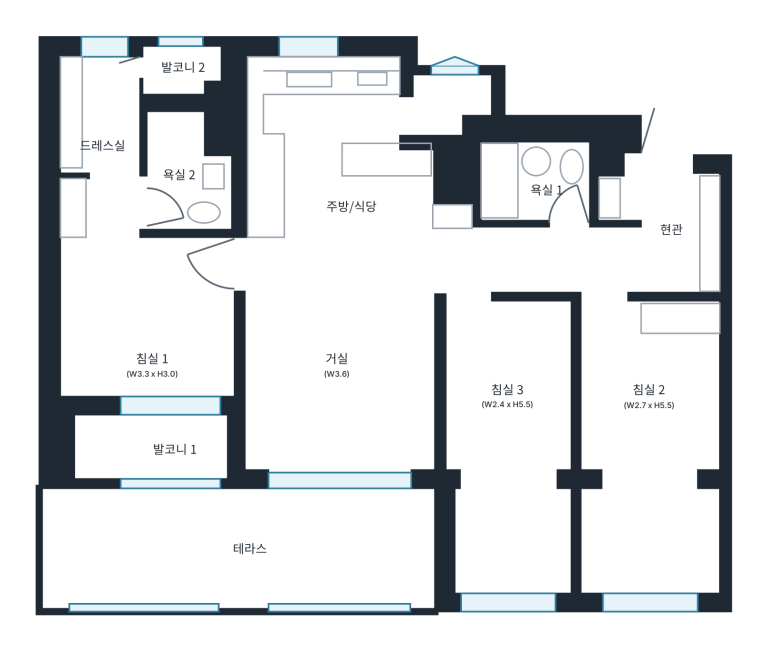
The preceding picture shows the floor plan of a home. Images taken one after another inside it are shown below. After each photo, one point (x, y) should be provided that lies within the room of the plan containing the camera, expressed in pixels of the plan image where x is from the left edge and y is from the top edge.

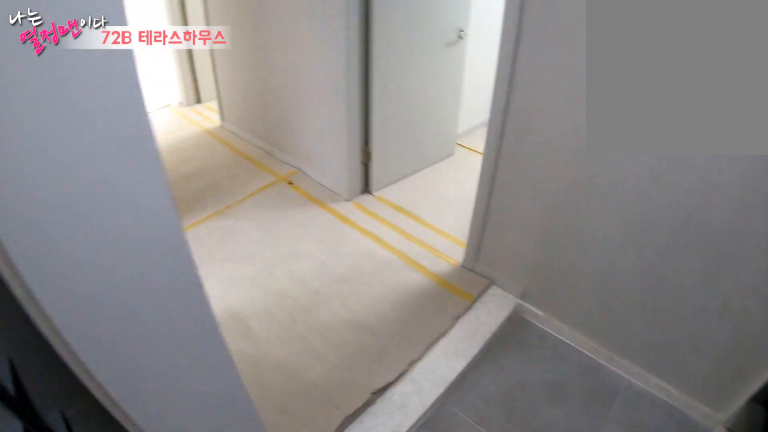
(676, 228)
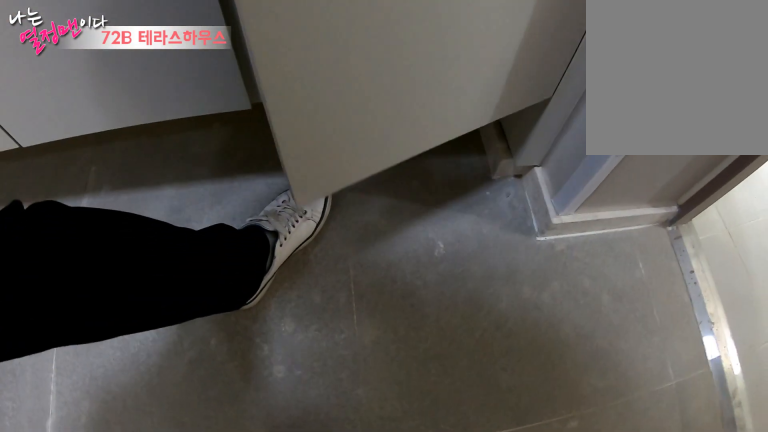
(676, 229)
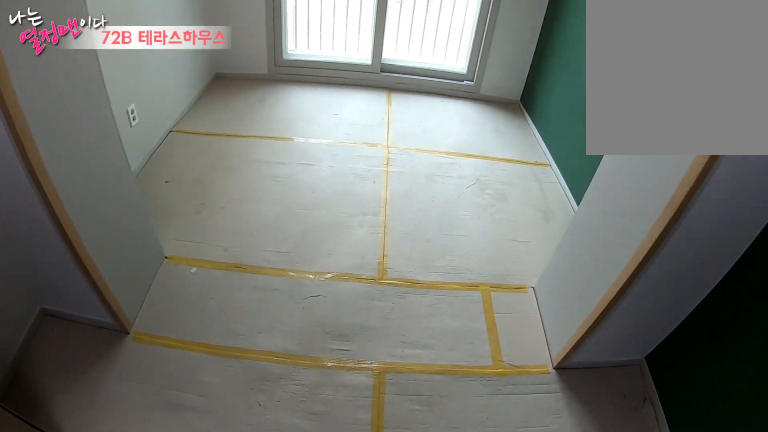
(651, 409)
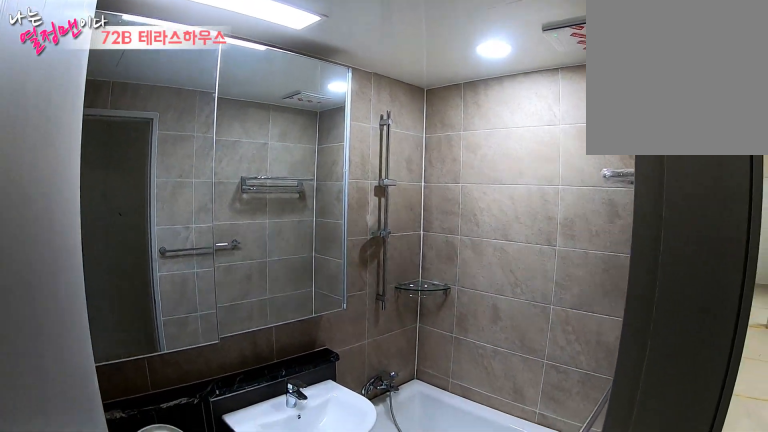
(540, 184)
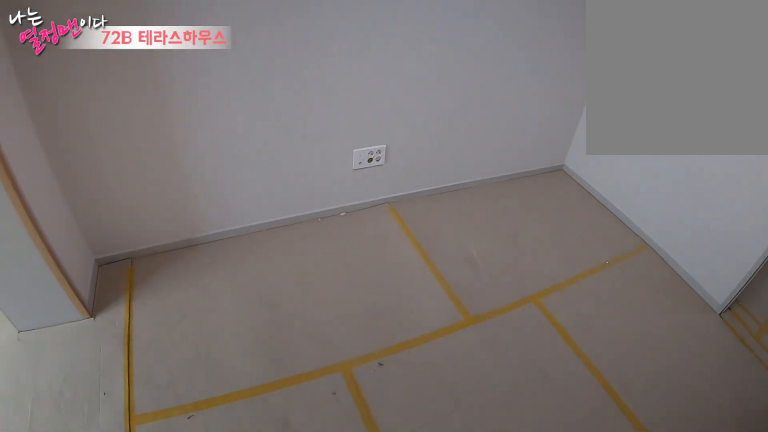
(510, 402)
